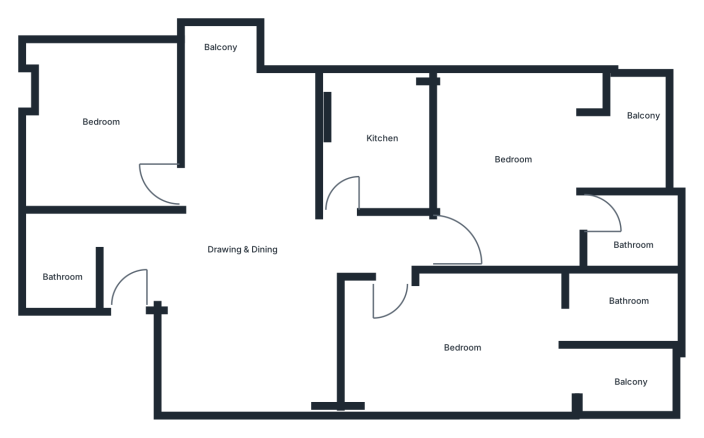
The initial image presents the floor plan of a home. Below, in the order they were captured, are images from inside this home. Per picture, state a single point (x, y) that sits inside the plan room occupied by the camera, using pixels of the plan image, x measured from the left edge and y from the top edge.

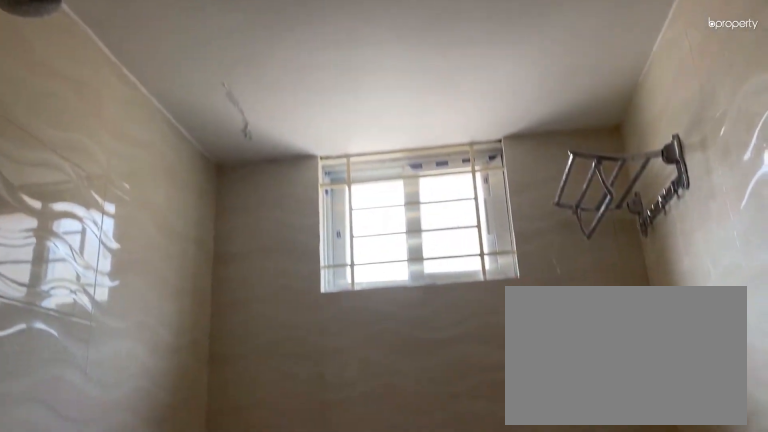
(612, 309)
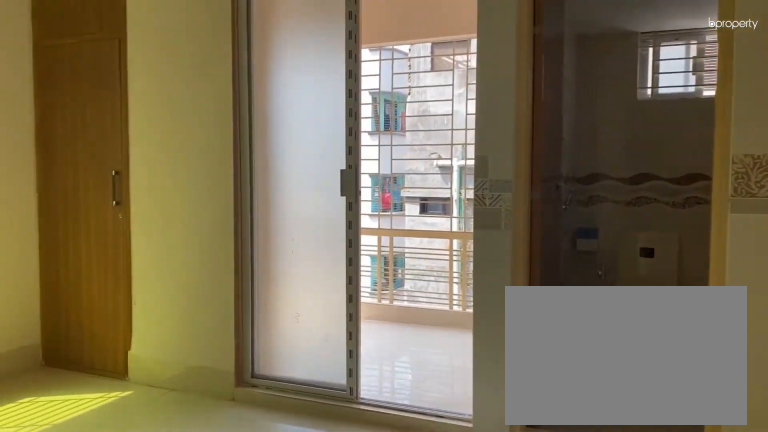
(526, 180)
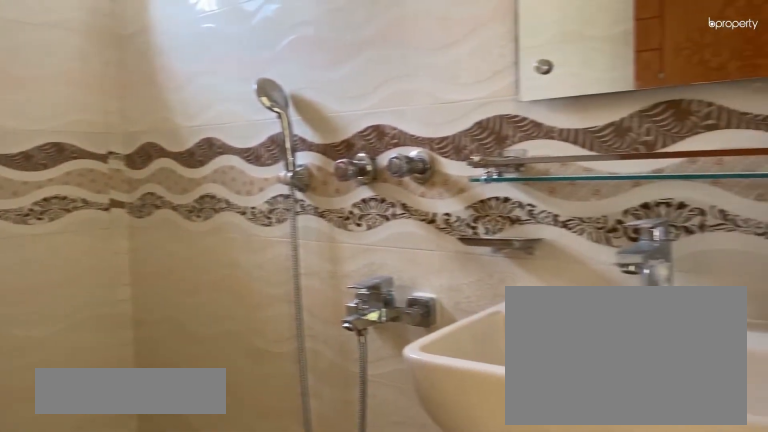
(628, 232)
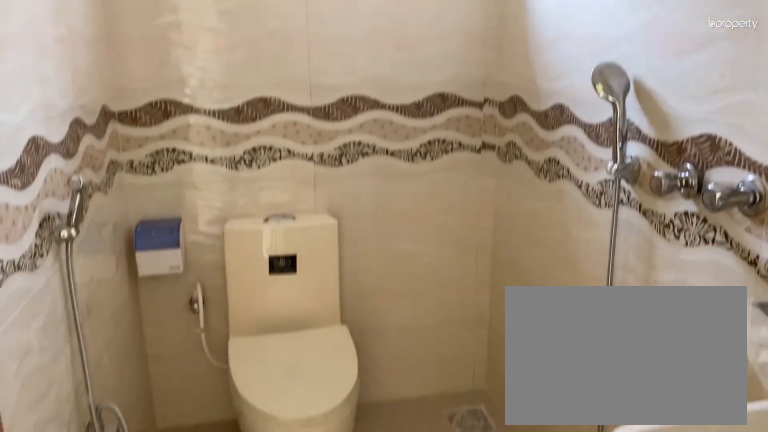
(628, 232)
